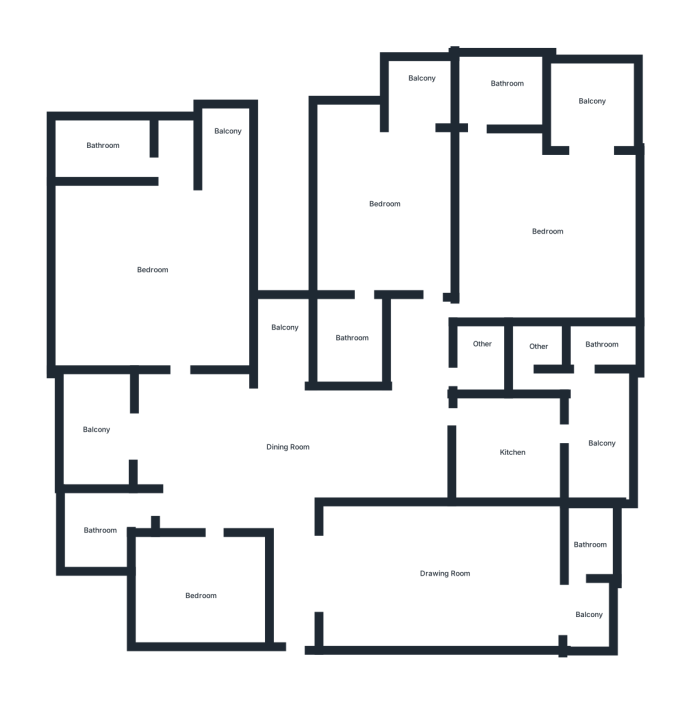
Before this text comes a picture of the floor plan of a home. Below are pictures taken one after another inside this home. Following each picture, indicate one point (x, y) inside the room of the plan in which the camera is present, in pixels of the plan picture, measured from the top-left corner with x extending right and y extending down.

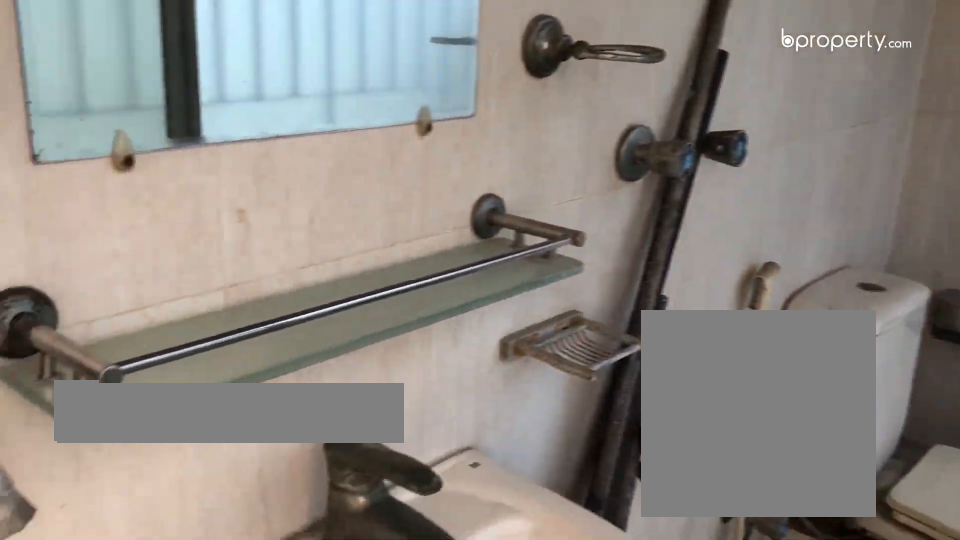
(591, 544)
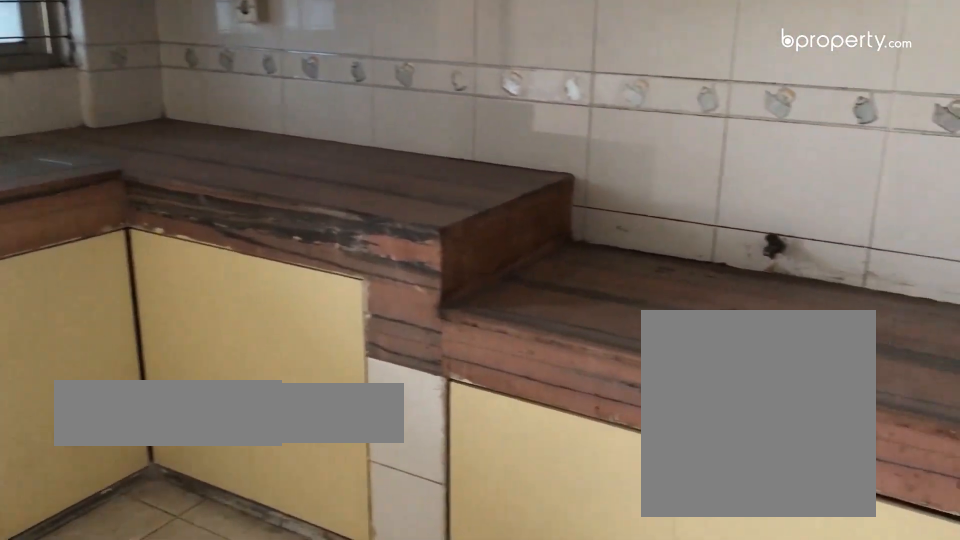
(513, 455)
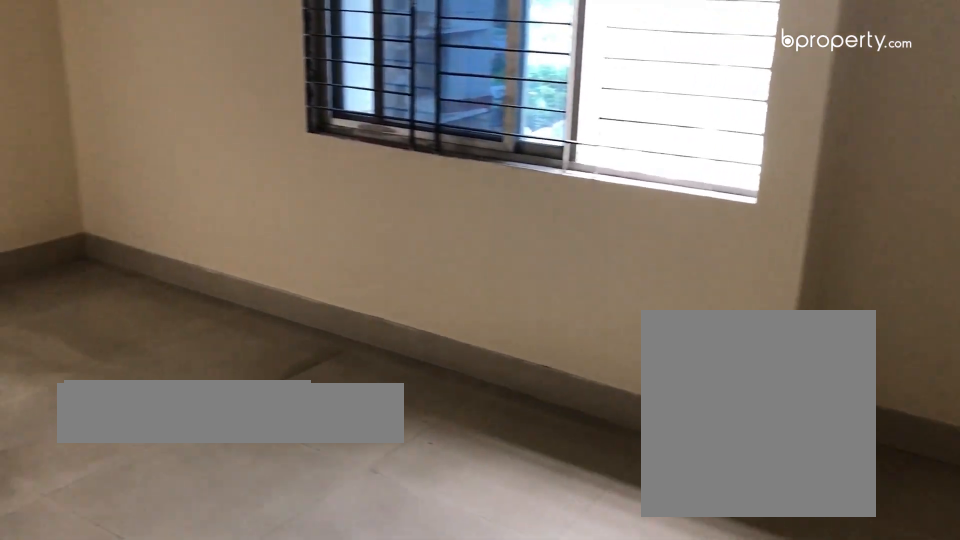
(544, 234)
